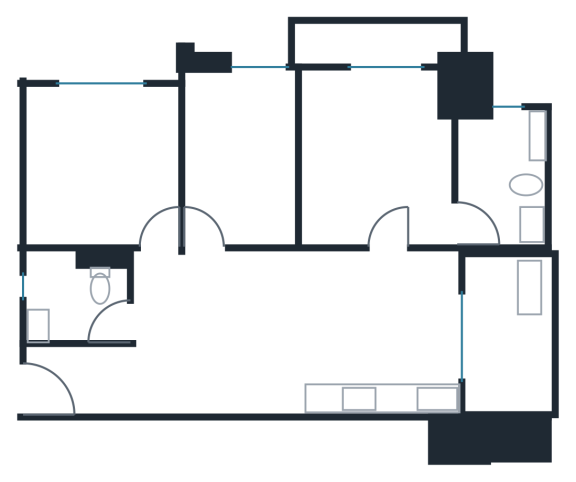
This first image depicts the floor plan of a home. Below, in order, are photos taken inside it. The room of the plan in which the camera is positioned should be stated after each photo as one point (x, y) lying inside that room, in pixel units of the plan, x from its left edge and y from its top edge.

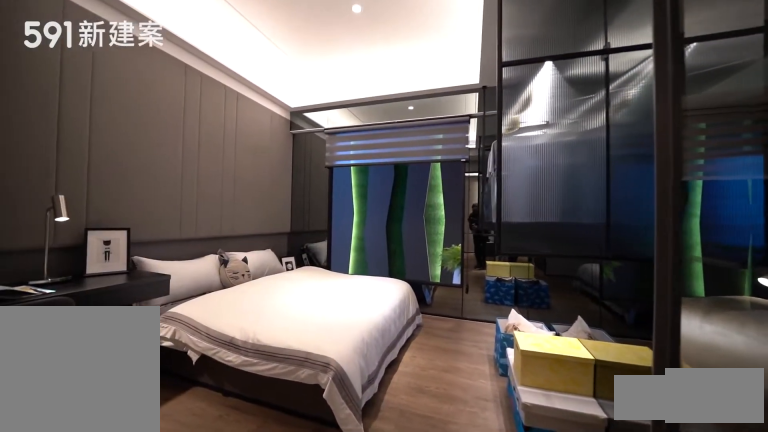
(98, 162)
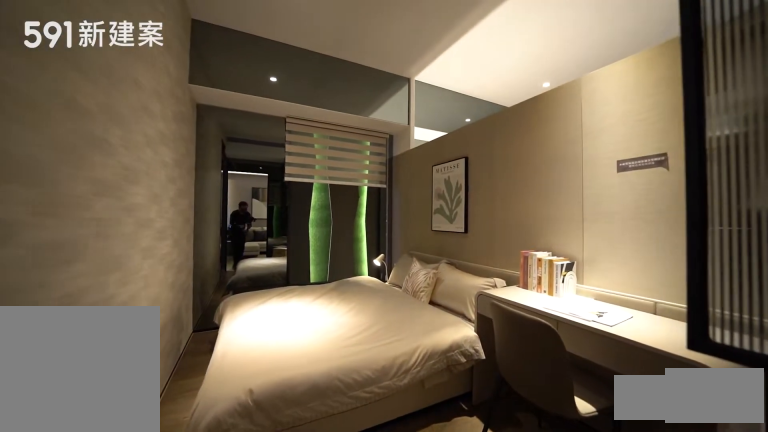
(244, 152)
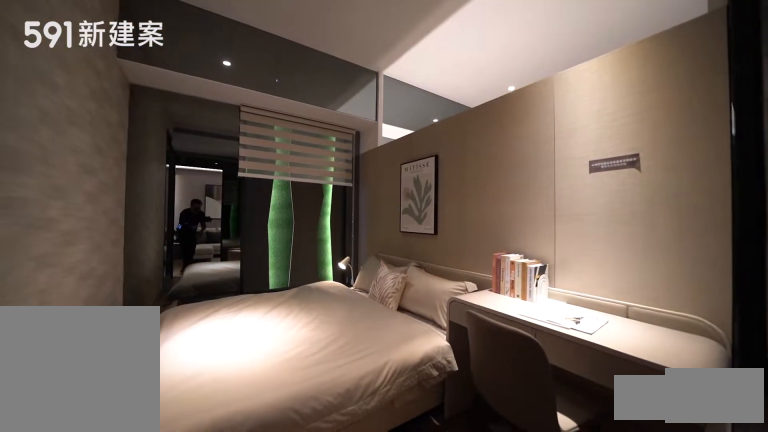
(244, 152)
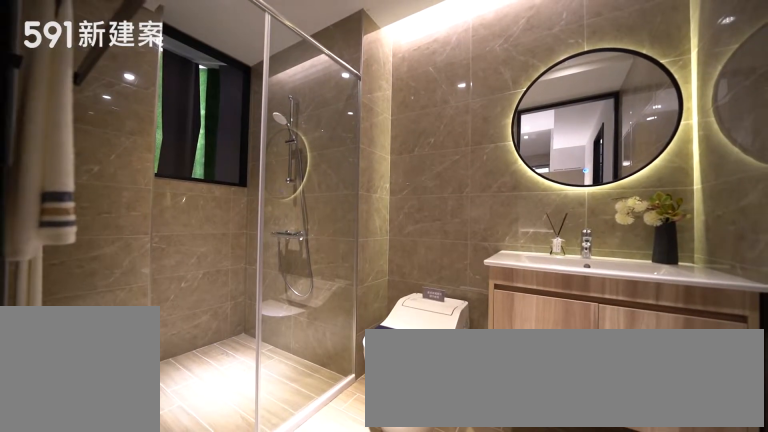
(508, 175)
